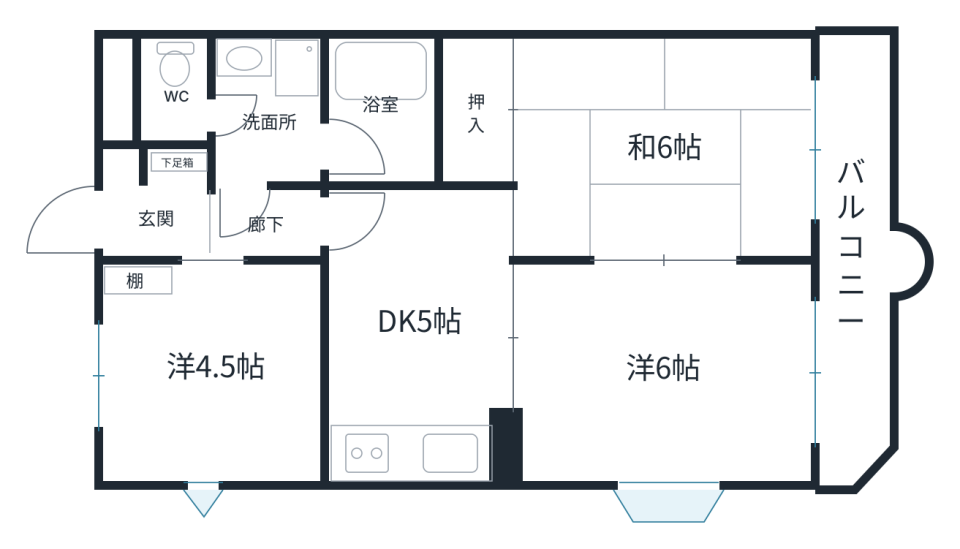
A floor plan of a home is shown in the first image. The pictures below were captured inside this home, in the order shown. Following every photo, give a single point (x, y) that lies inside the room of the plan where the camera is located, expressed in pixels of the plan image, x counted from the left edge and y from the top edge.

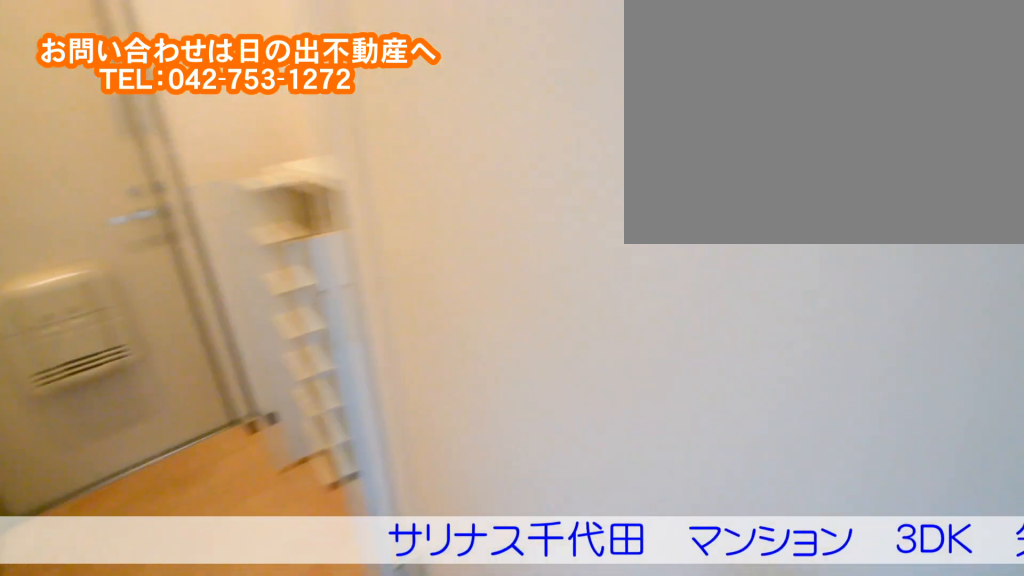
(193, 218)
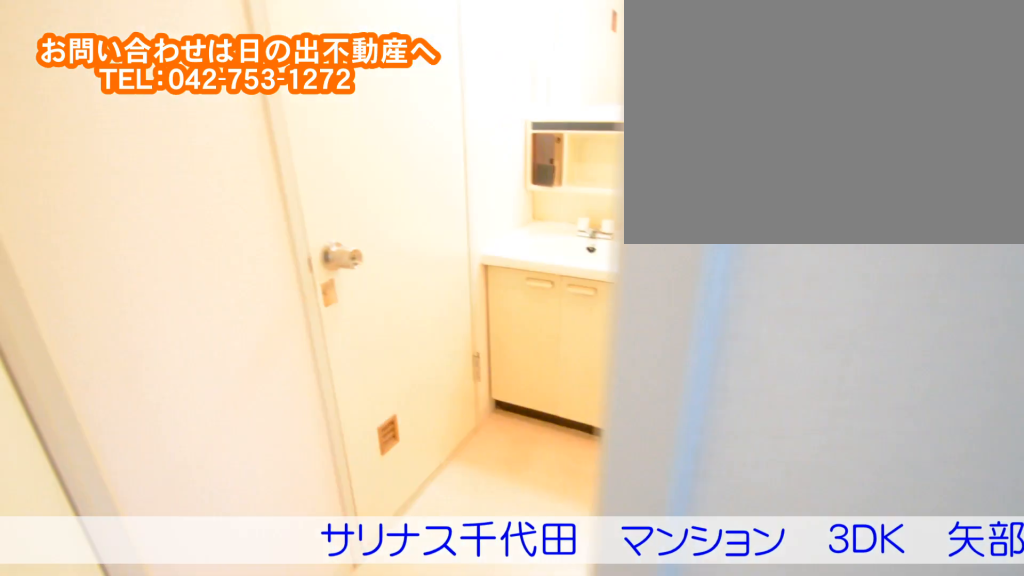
(268, 141)
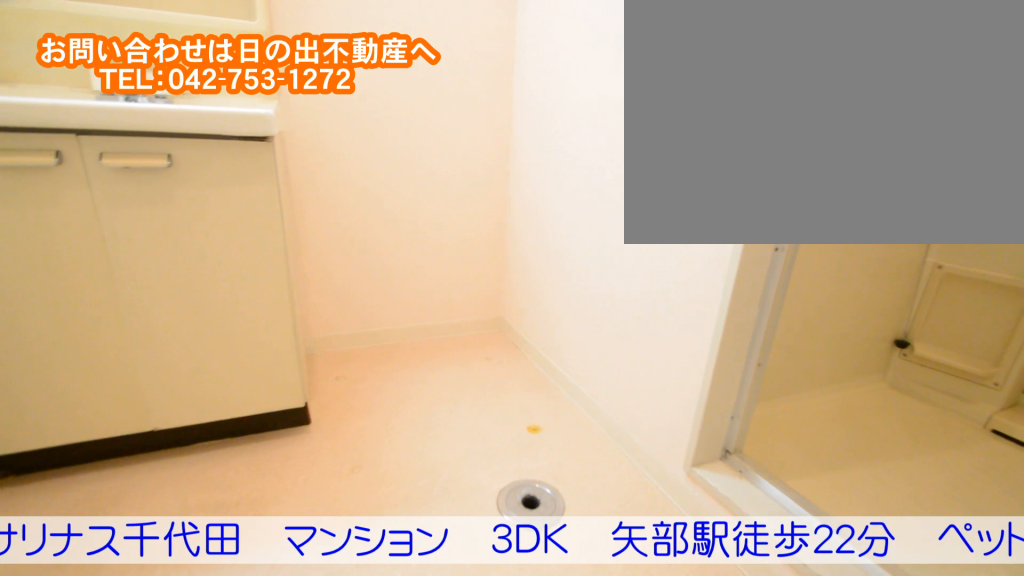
(269, 141)
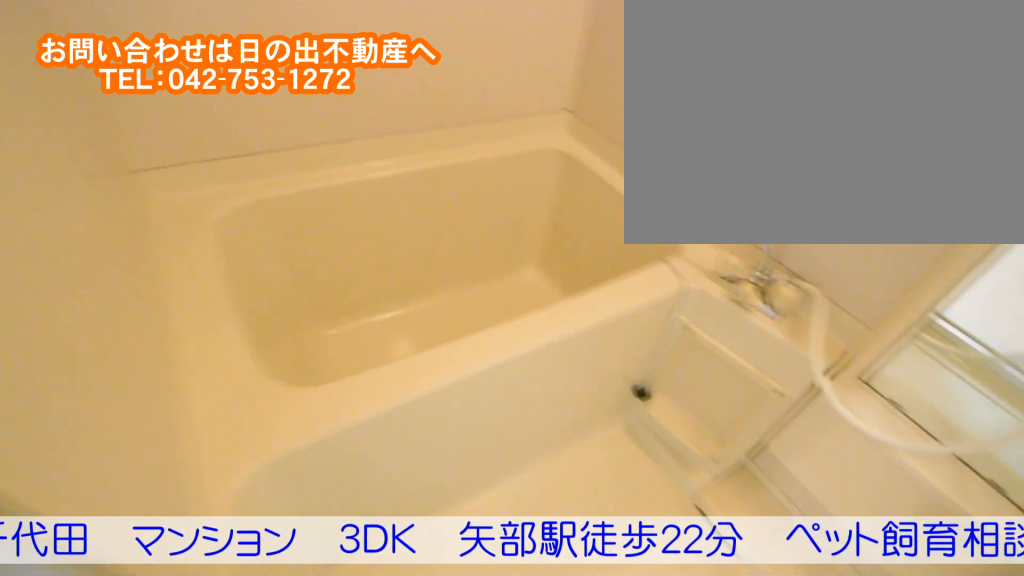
(386, 141)
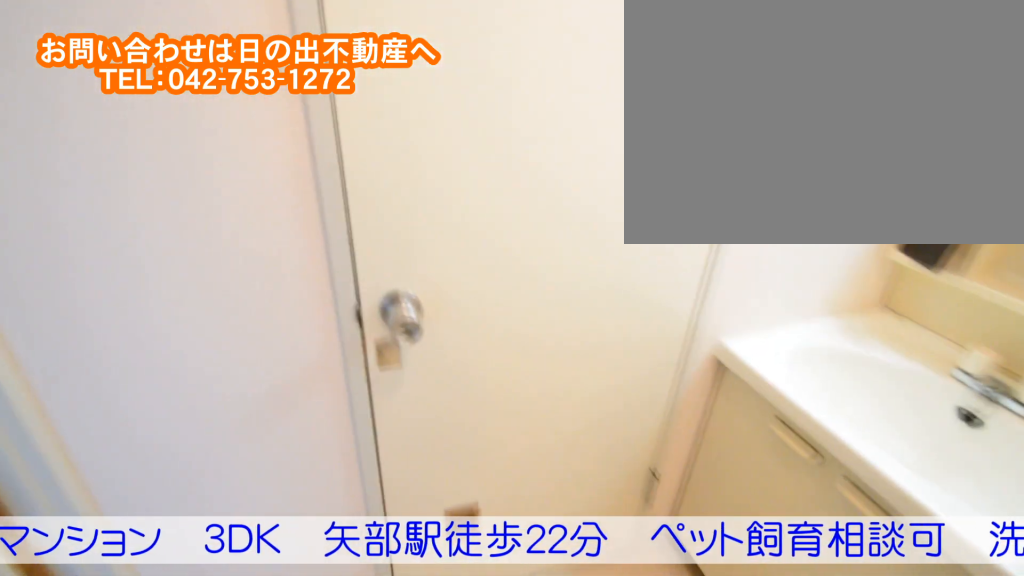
(269, 140)
